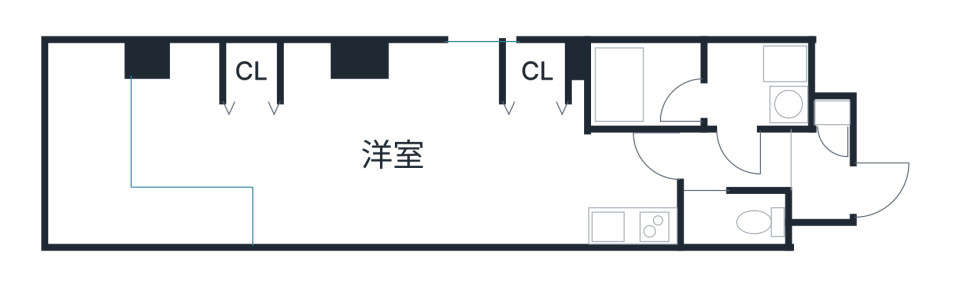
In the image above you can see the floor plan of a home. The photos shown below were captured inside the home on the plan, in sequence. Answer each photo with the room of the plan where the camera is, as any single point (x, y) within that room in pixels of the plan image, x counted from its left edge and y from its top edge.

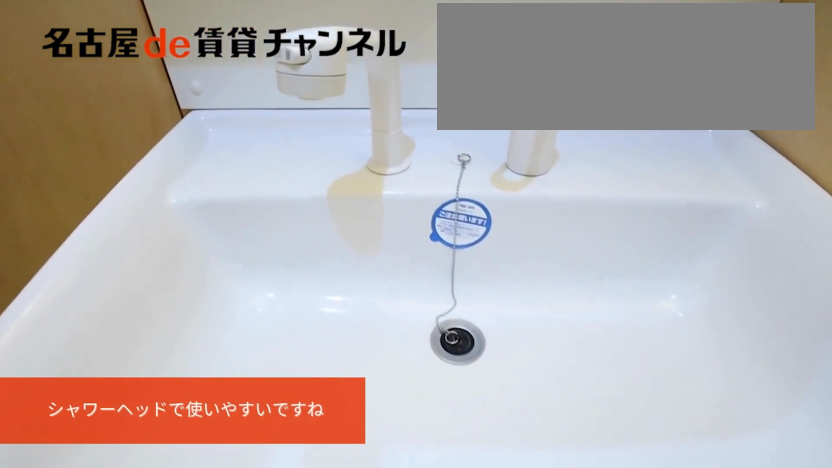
(757, 86)
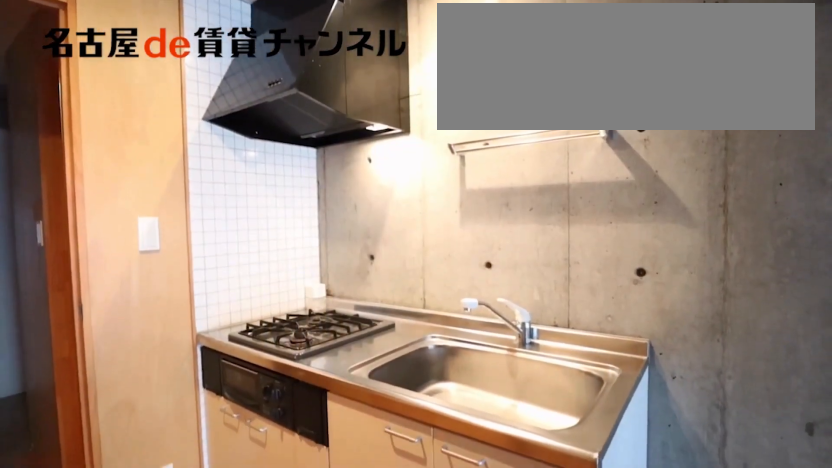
(634, 222)
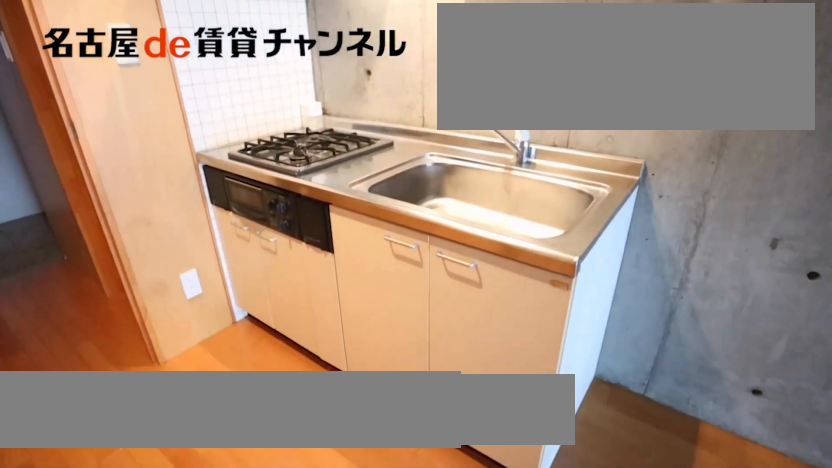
(634, 222)
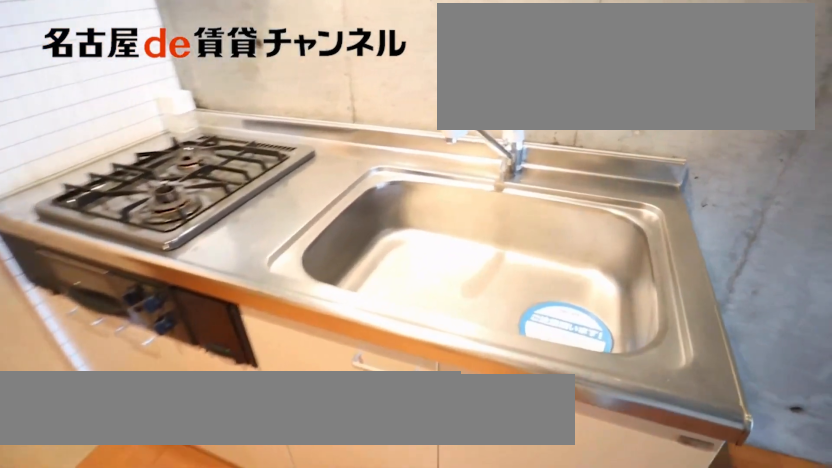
(634, 222)
